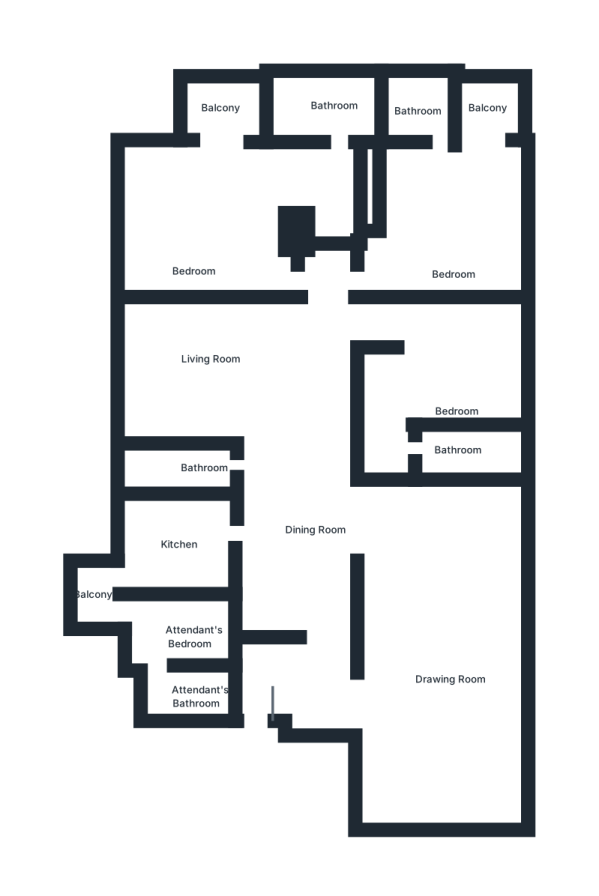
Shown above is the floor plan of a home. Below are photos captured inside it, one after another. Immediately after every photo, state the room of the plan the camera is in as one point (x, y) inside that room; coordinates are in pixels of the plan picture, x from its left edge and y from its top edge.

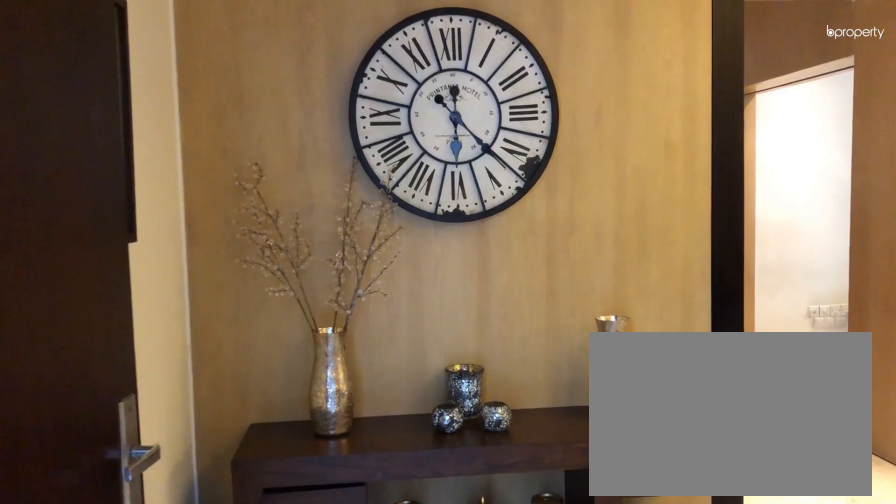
(293, 675)
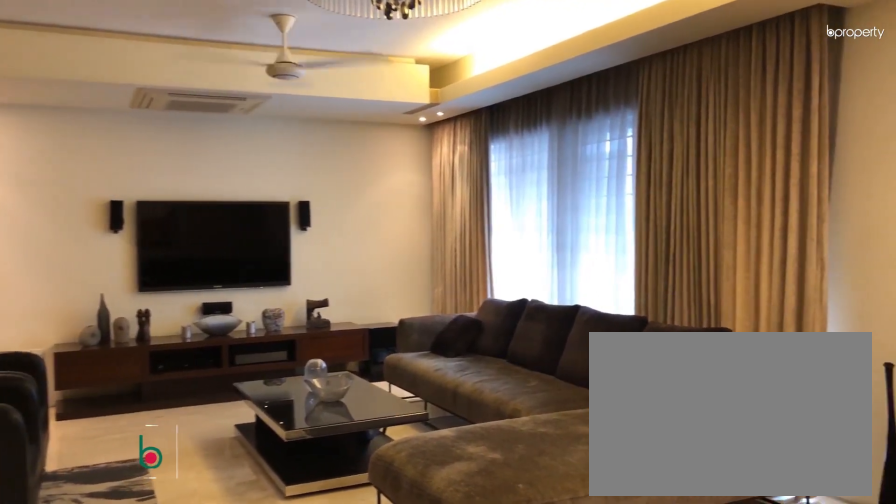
(440, 640)
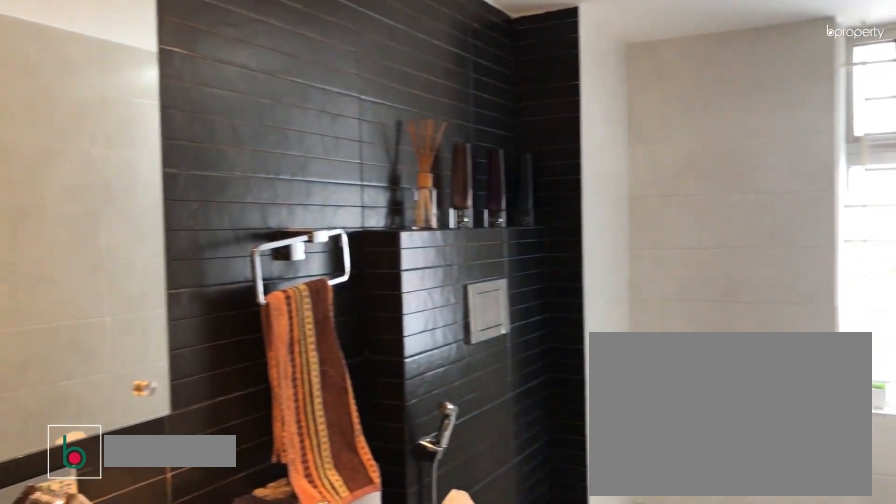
(182, 466)
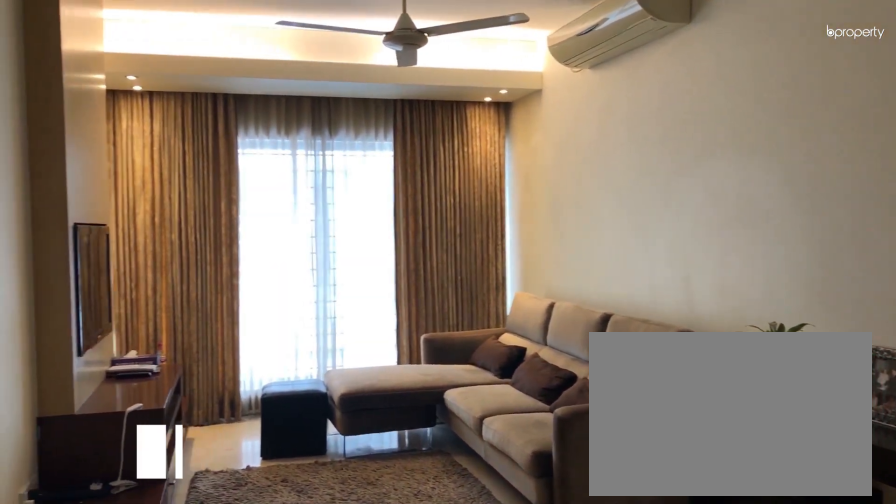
(242, 380)
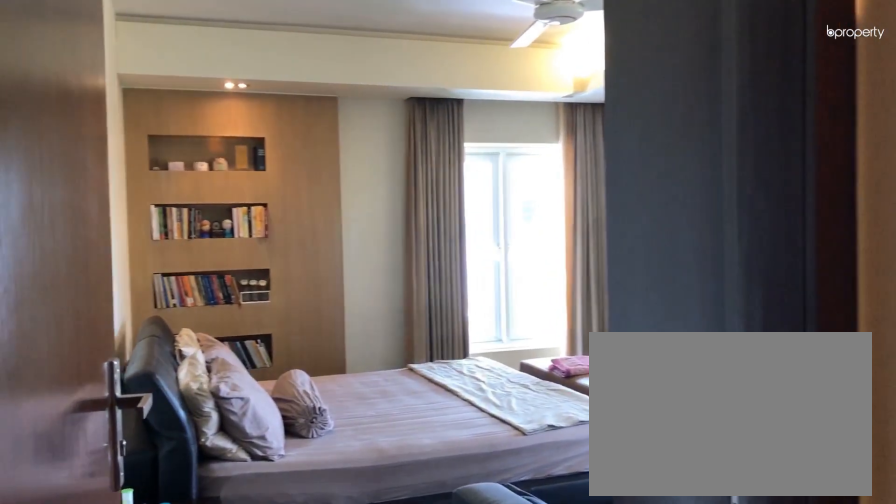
(197, 239)
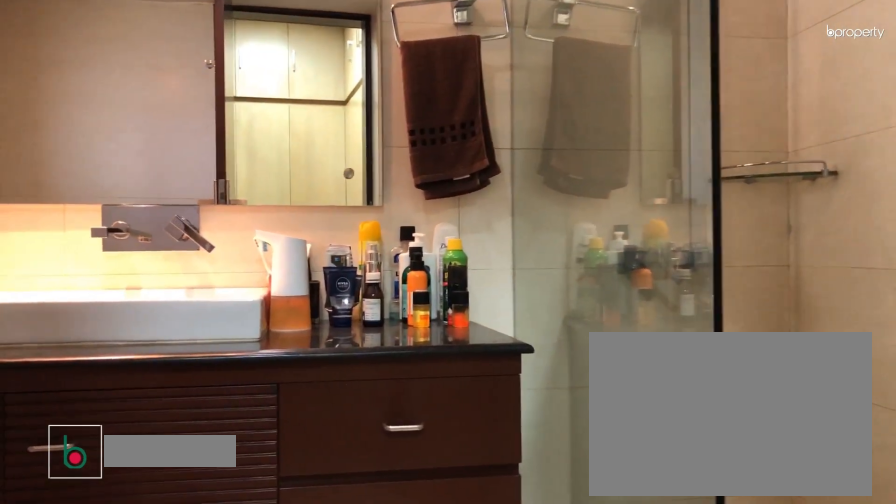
(328, 93)
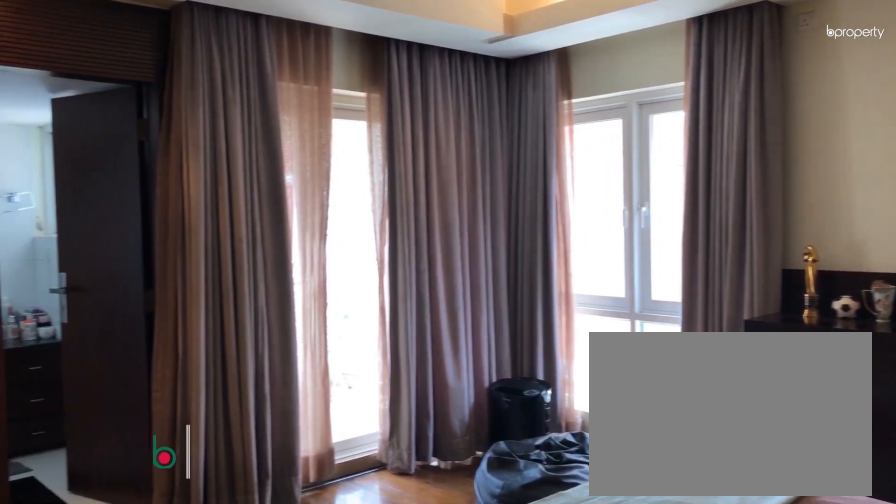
(449, 213)
